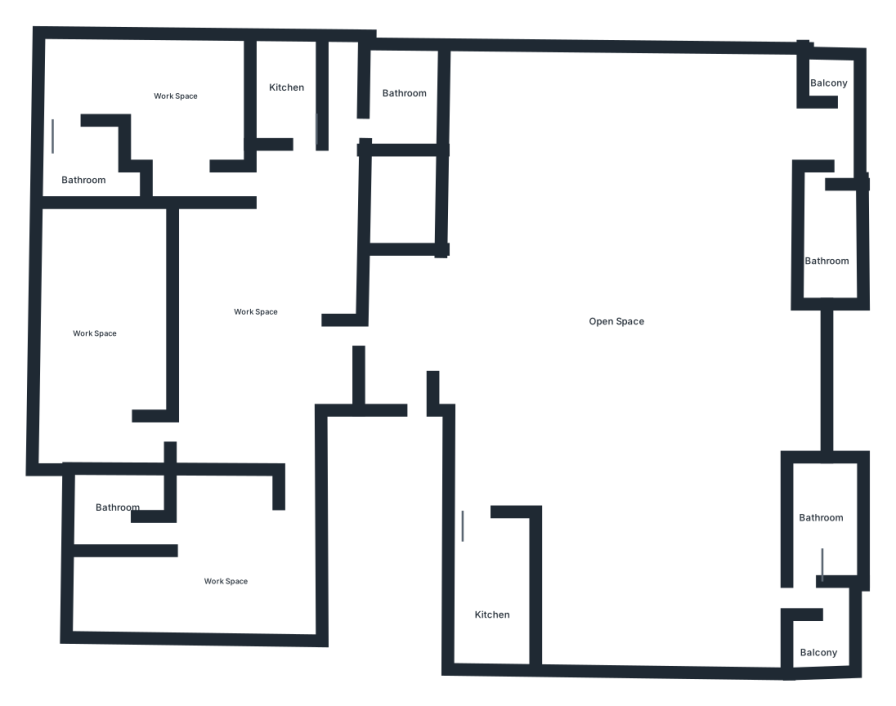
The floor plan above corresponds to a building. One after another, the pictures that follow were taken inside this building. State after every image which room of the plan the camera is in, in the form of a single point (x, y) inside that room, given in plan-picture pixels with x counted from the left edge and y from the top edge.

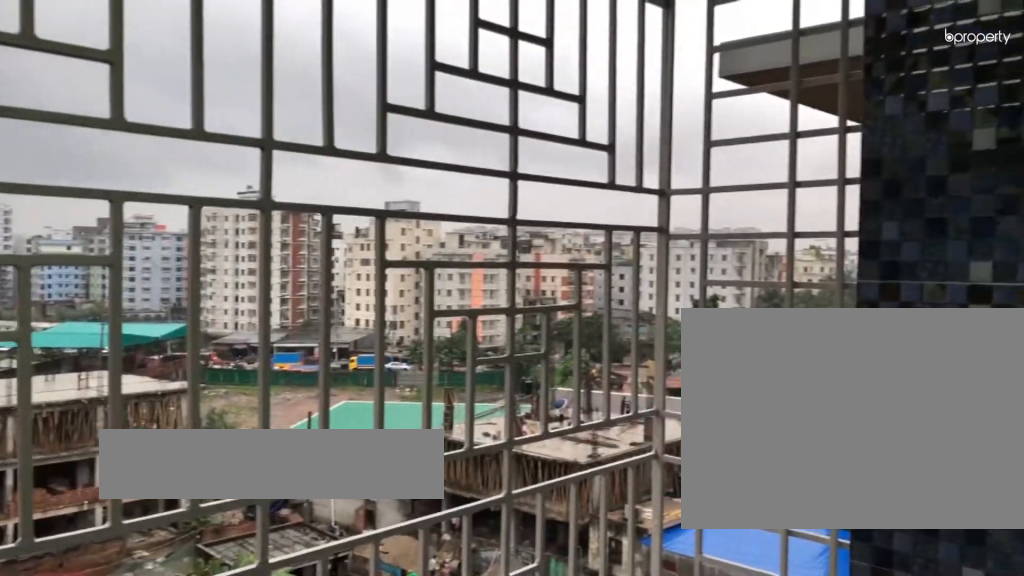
(824, 643)
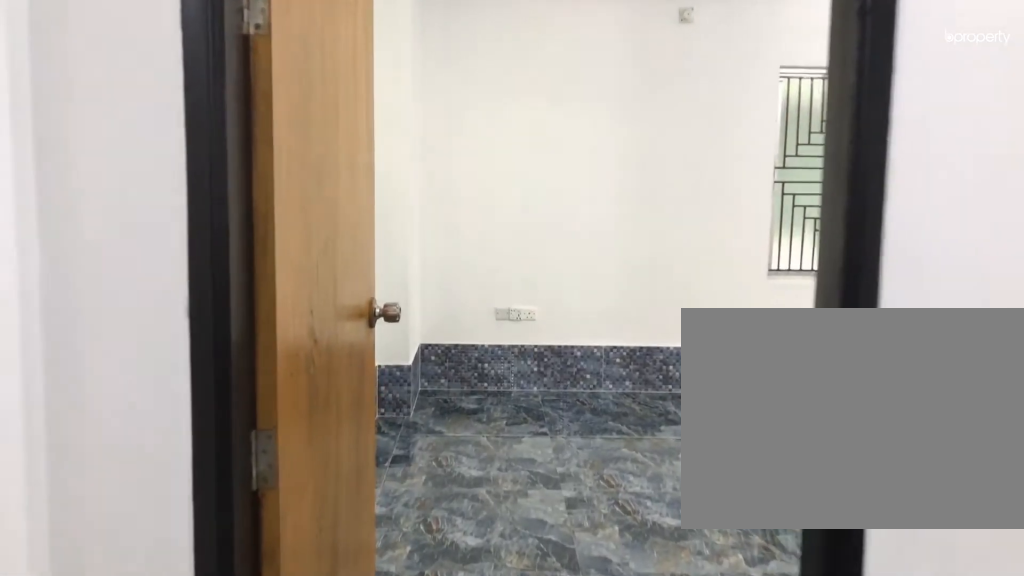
(257, 533)
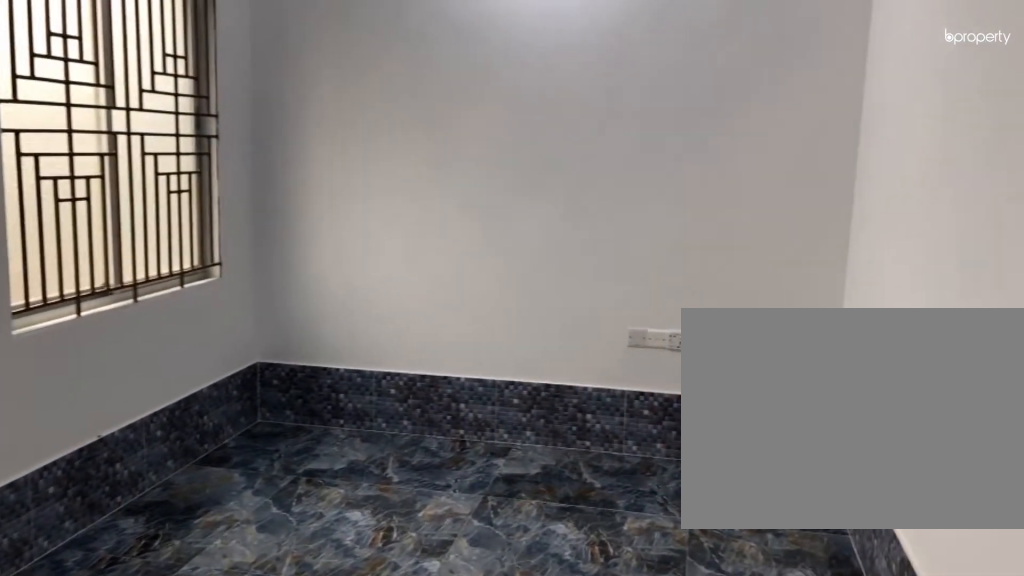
(116, 317)
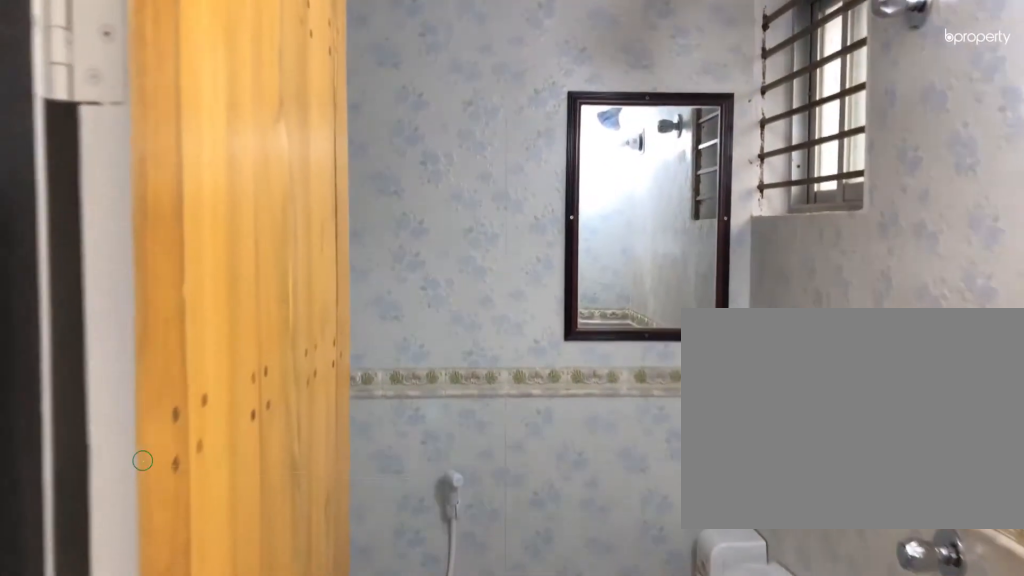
(93, 170)
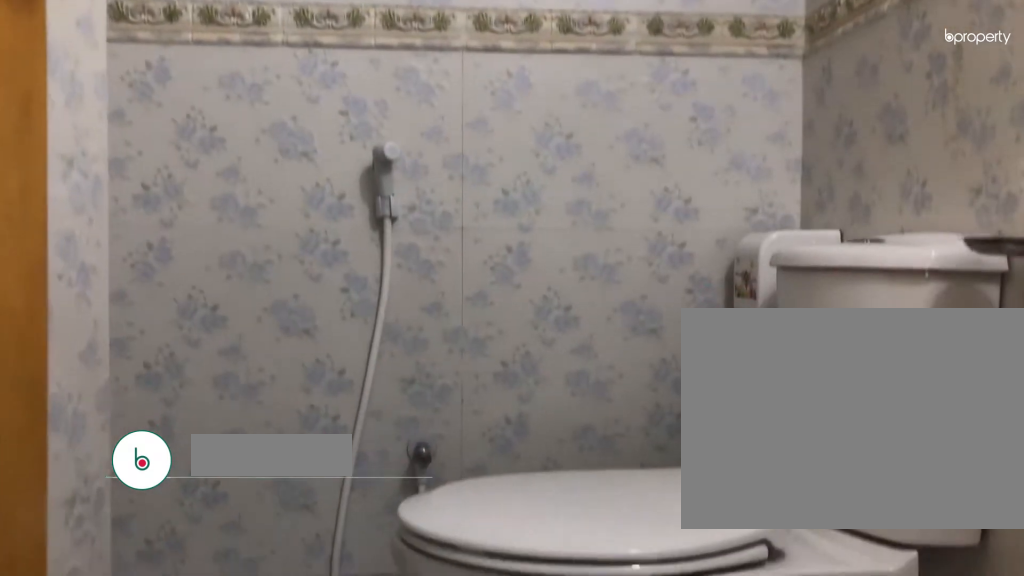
(93, 170)
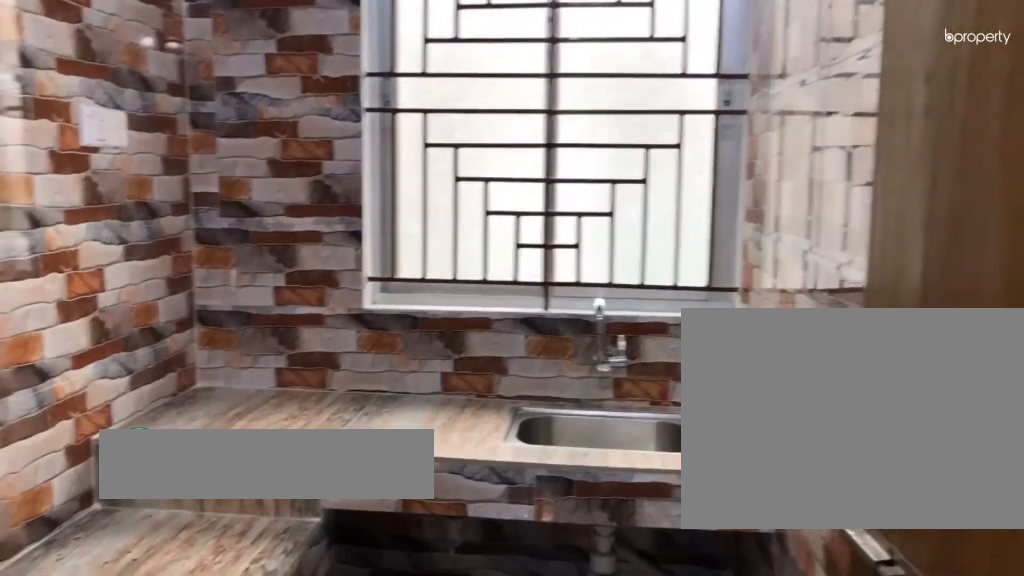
(289, 92)
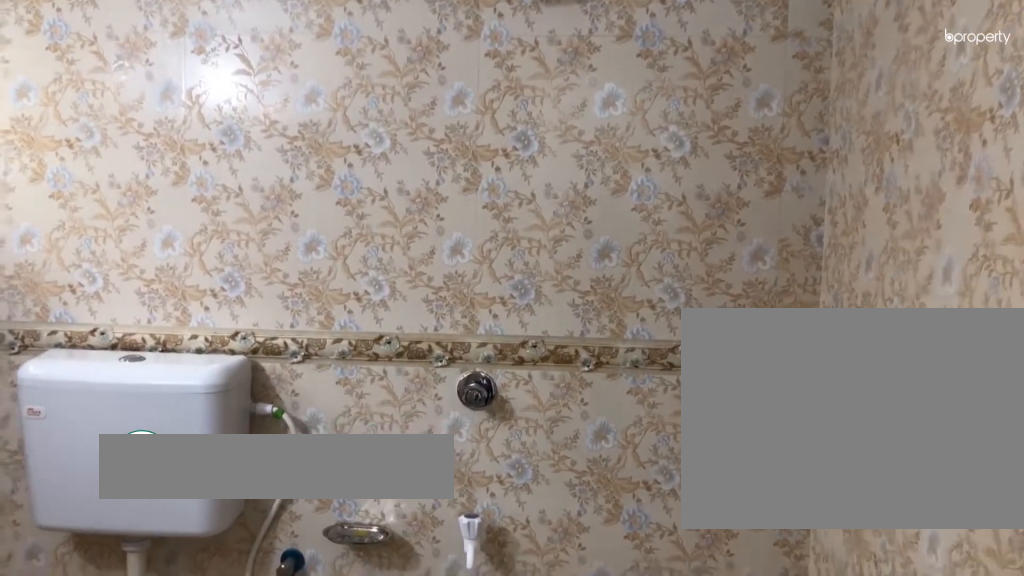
(403, 102)
